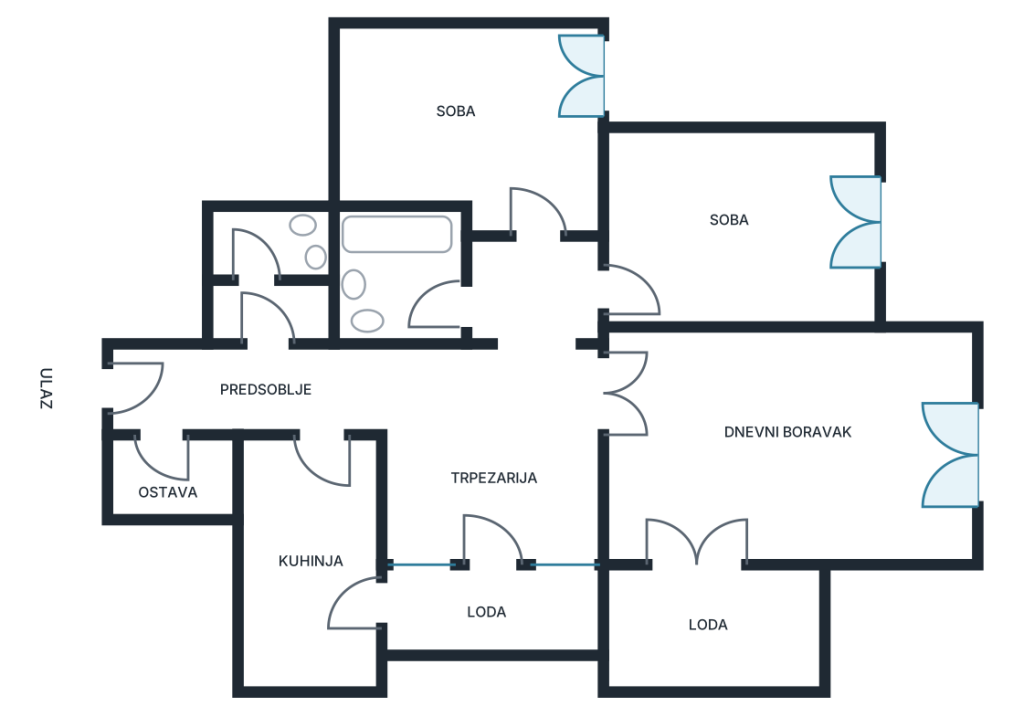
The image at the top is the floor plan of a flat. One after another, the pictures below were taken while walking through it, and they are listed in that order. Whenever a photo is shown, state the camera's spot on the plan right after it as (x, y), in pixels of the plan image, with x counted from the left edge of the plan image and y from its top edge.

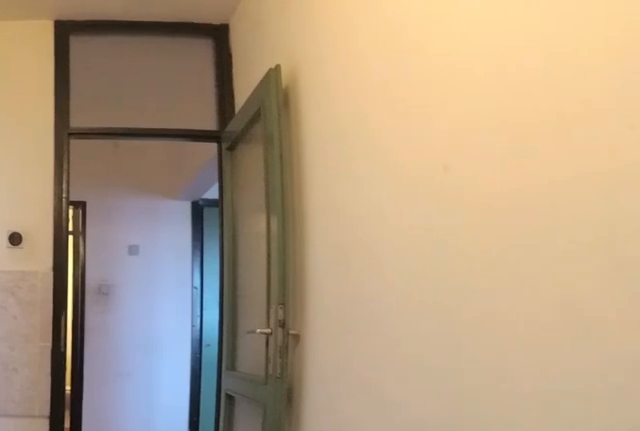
(314, 657)
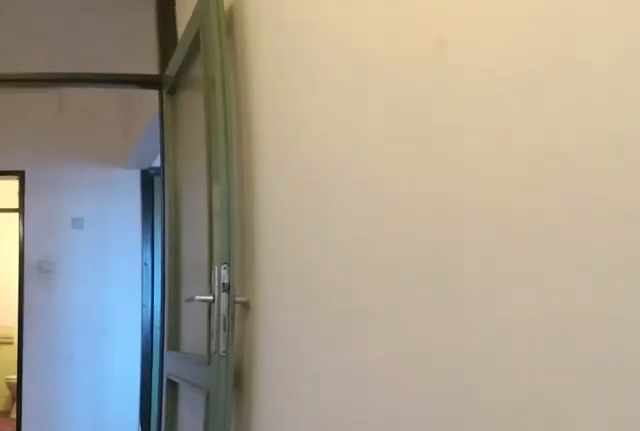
(320, 626)
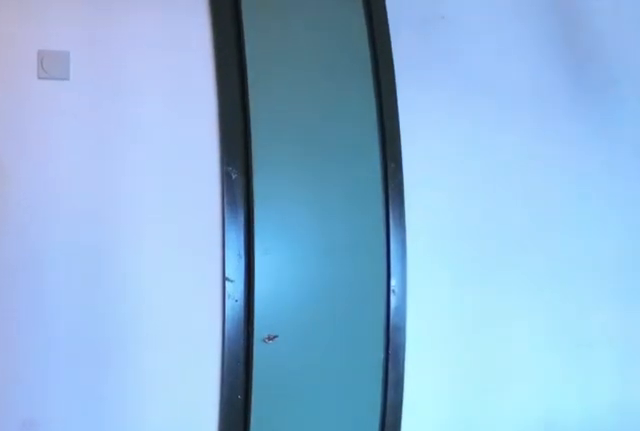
(321, 461)
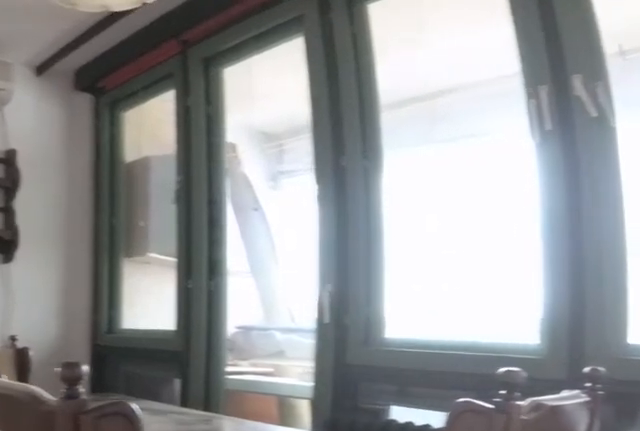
(365, 377)
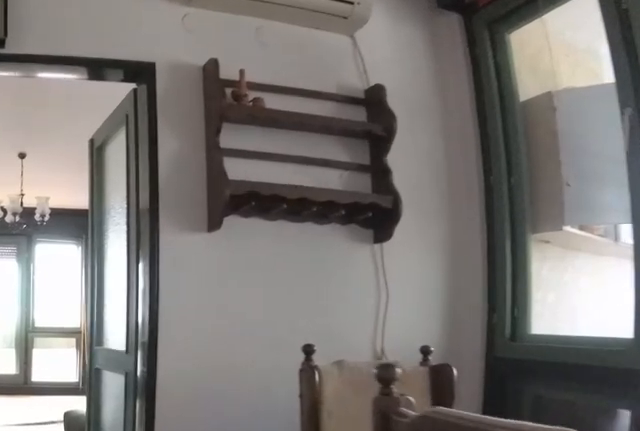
(412, 388)
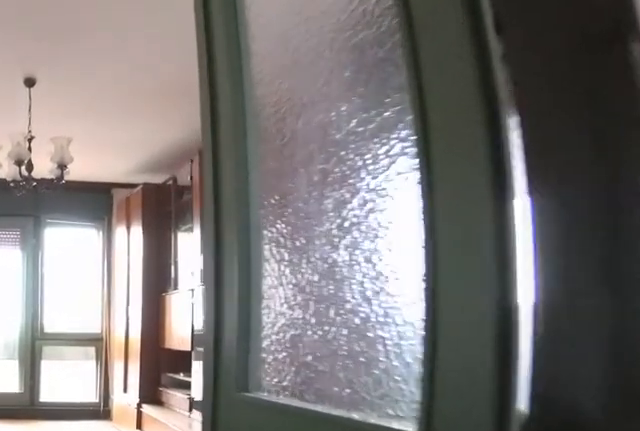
(488, 391)
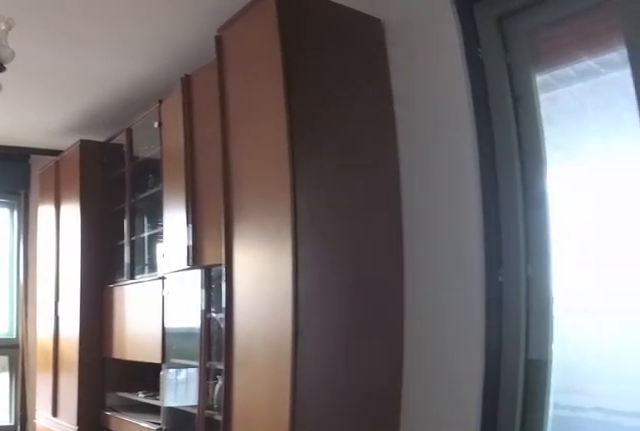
(603, 395)
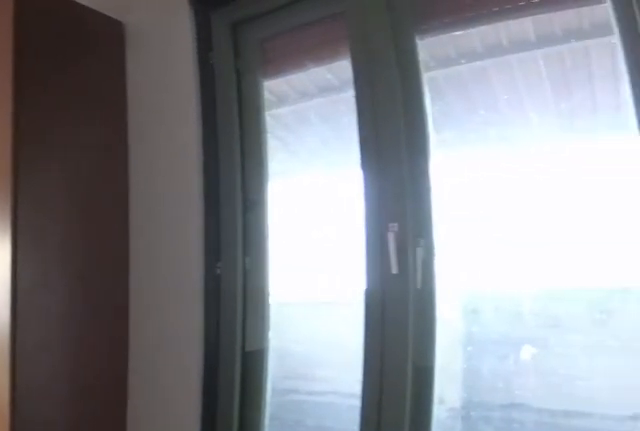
(604, 390)
